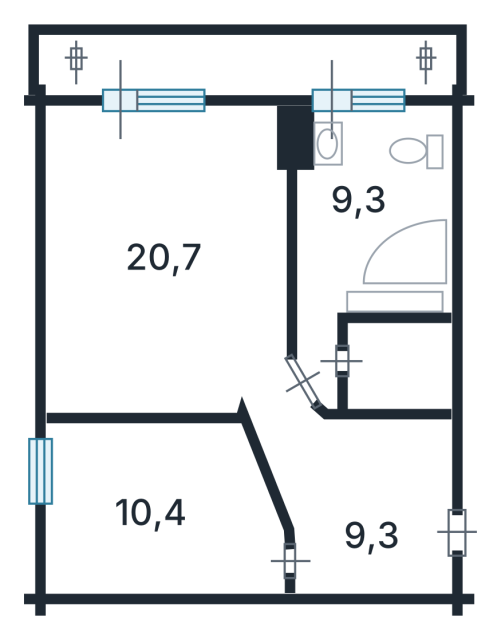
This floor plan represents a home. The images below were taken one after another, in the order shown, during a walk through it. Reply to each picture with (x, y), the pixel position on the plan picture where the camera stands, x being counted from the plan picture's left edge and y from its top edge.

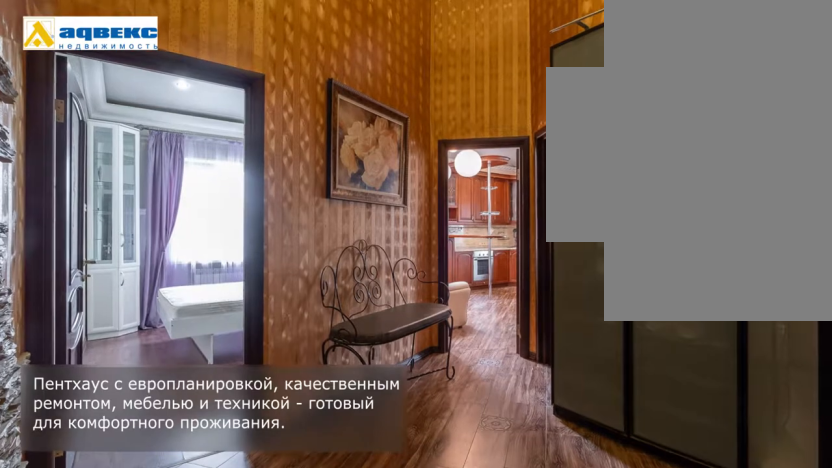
(375, 528)
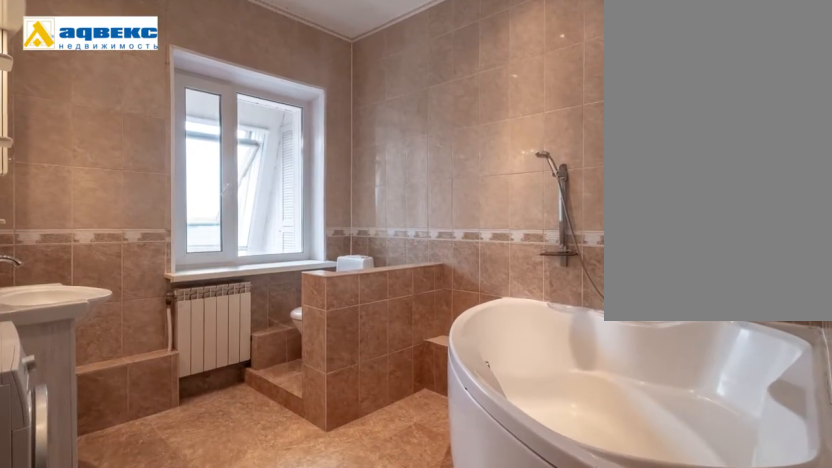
(359, 198)
